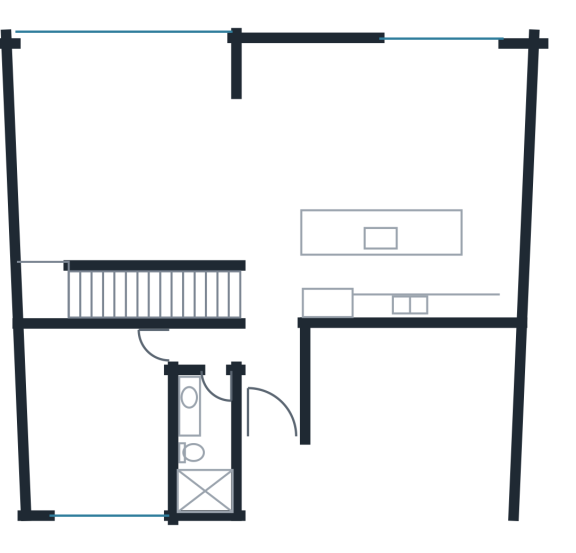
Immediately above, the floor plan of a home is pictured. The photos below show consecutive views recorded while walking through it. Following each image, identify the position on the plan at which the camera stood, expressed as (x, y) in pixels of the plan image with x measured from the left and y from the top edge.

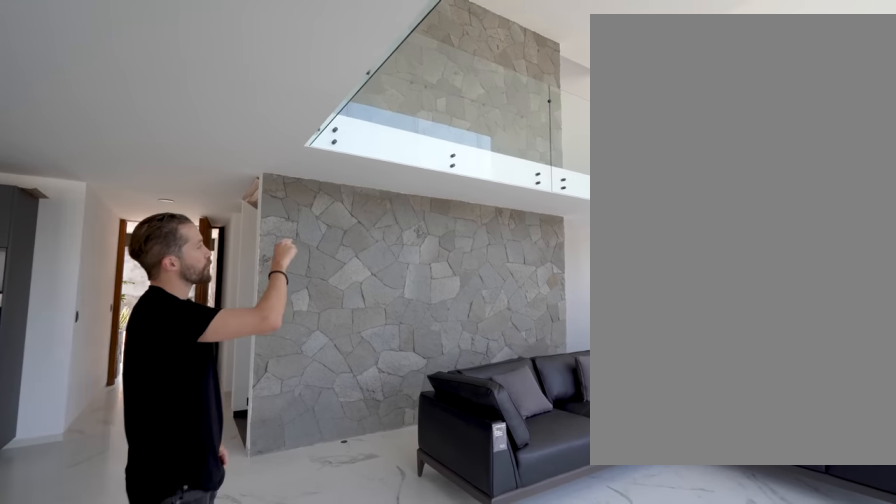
(297, 109)
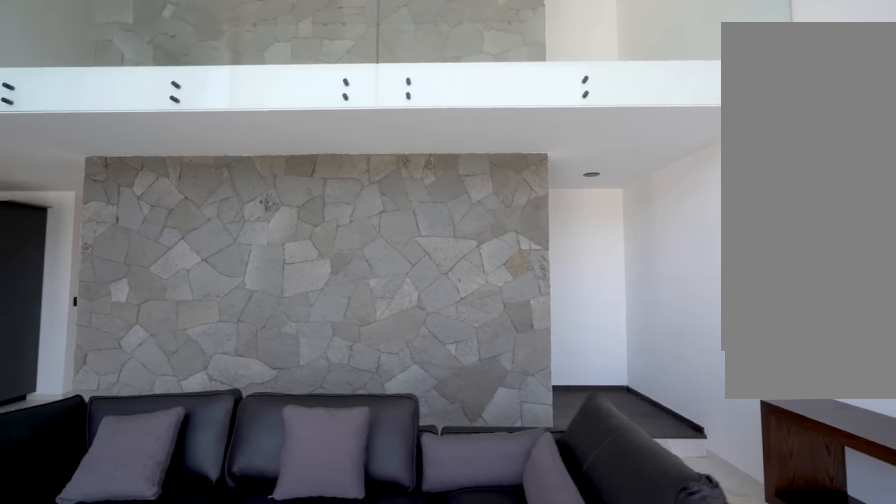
(165, 102)
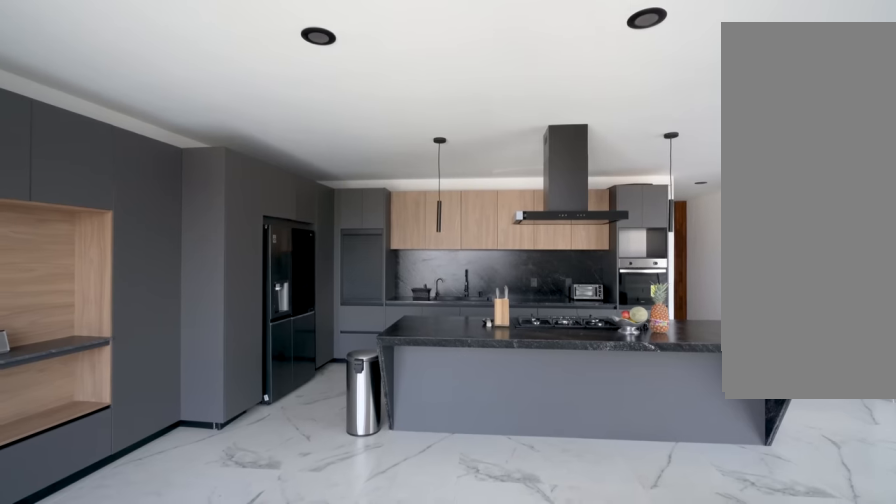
(415, 137)
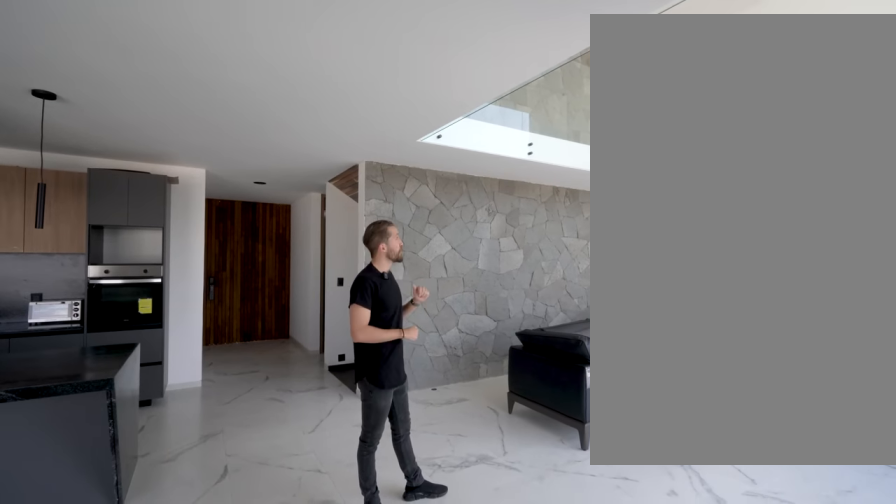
(287, 68)
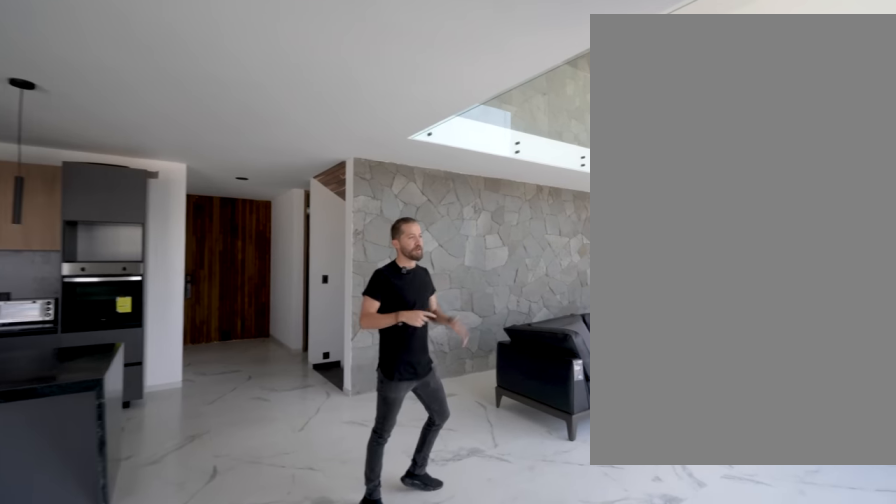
(286, 73)
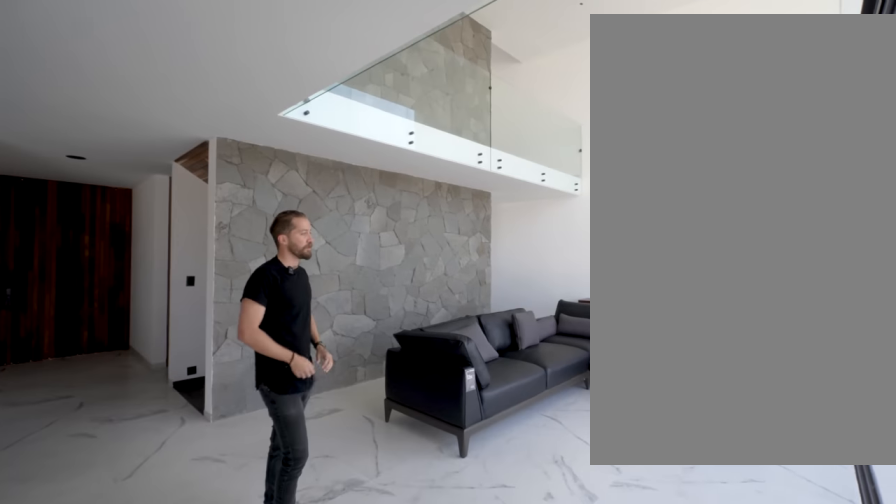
(286, 74)
